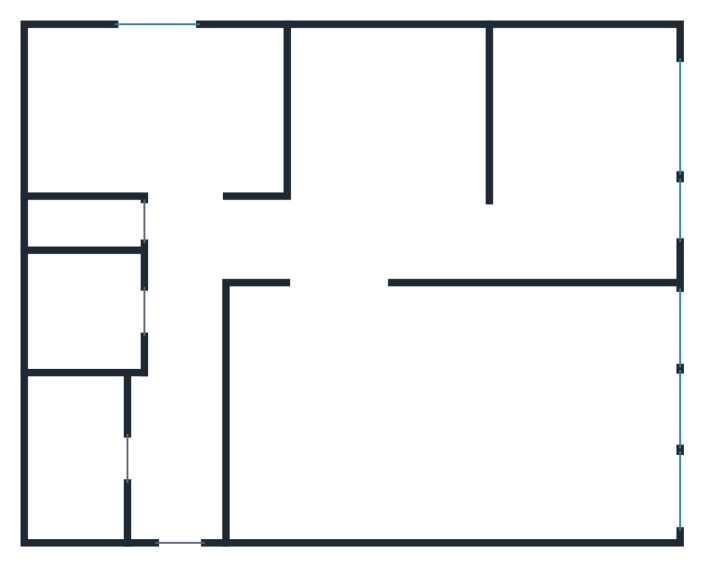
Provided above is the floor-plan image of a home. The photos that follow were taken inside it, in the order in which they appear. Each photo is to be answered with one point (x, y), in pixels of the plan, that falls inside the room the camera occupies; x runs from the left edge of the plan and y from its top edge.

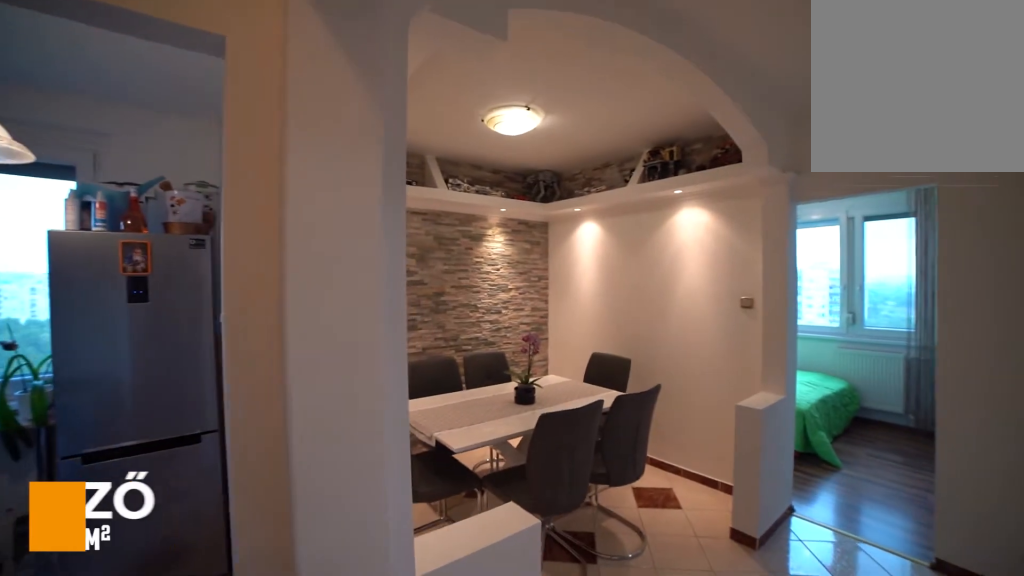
(190, 258)
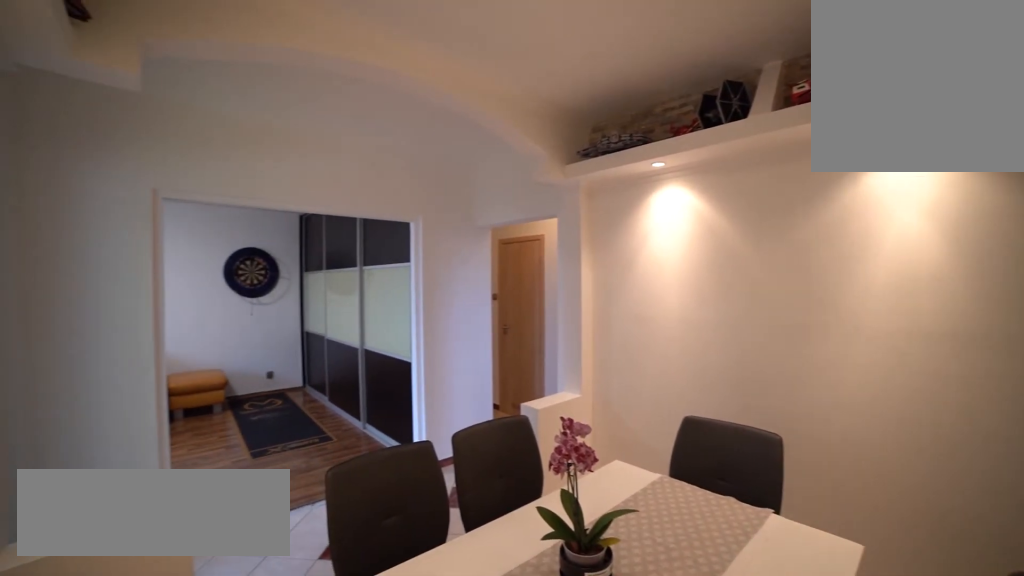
(389, 114)
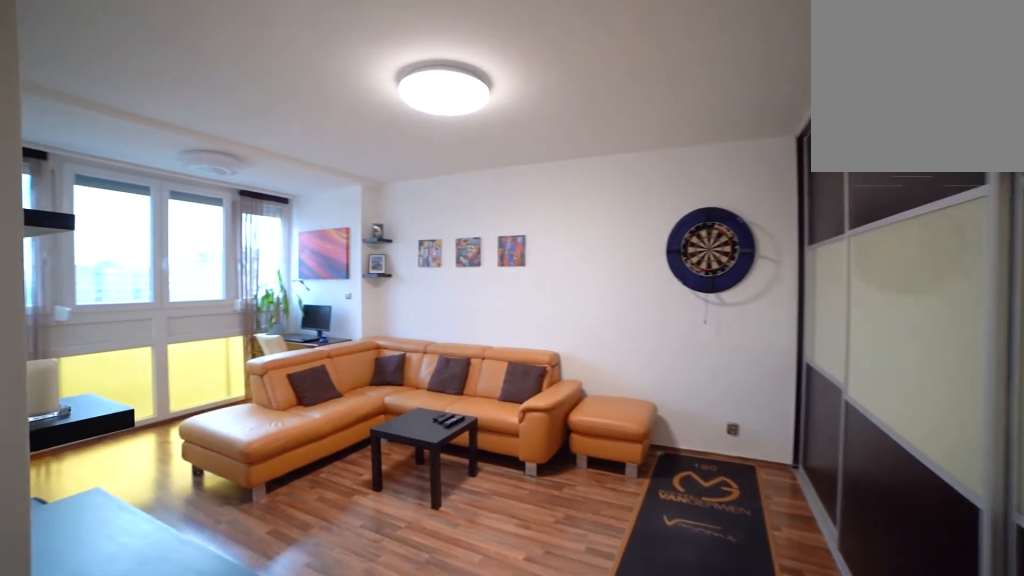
(352, 409)
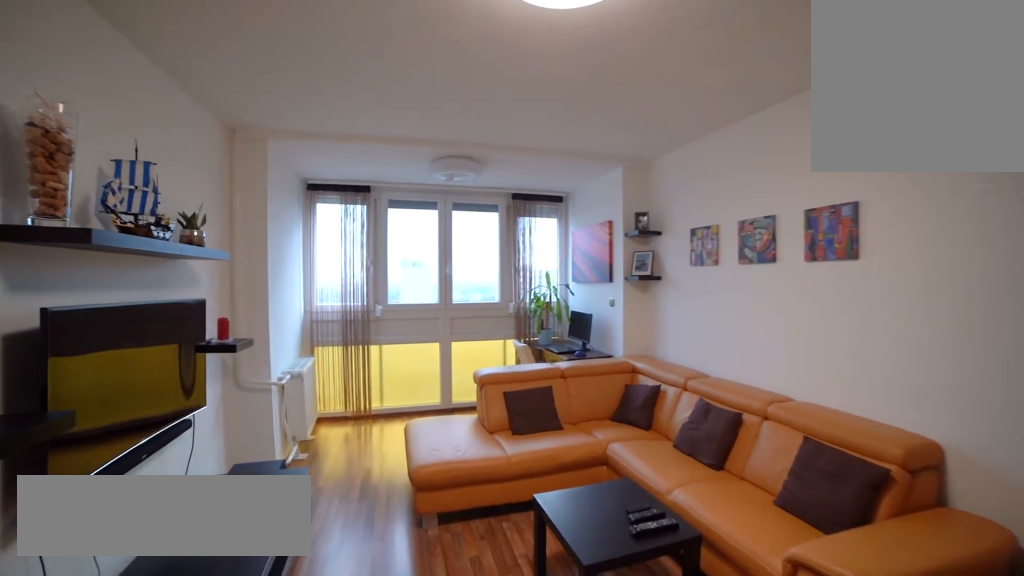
(353, 409)
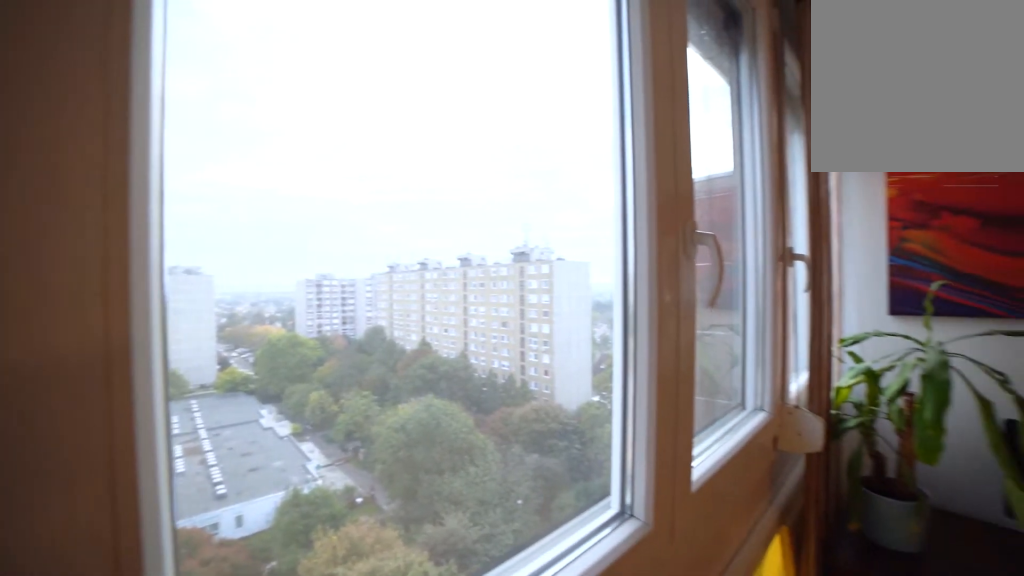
(592, 414)
